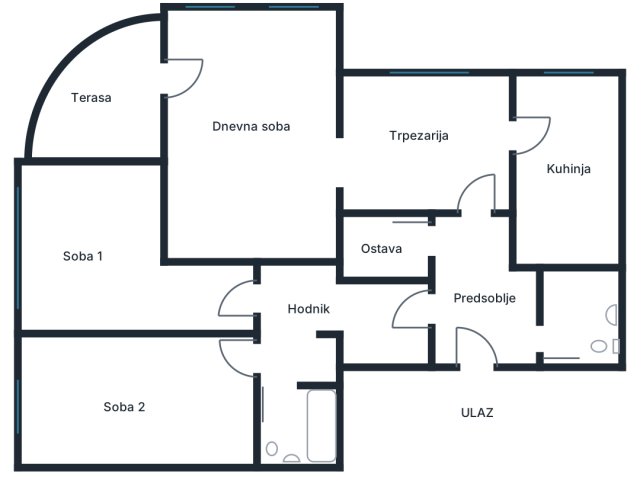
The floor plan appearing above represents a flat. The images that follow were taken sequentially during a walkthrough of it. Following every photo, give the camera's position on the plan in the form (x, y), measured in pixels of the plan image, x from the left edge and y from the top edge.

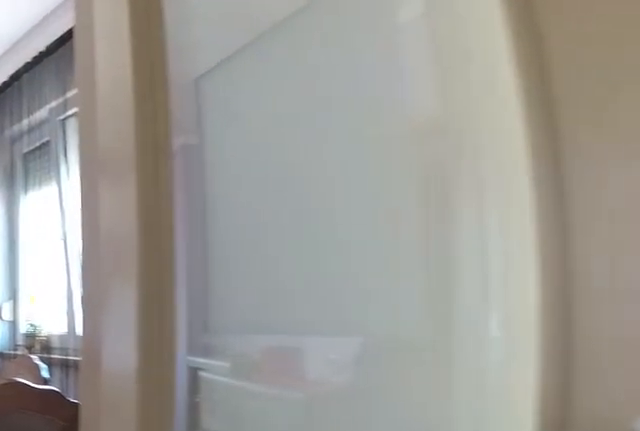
(558, 157)
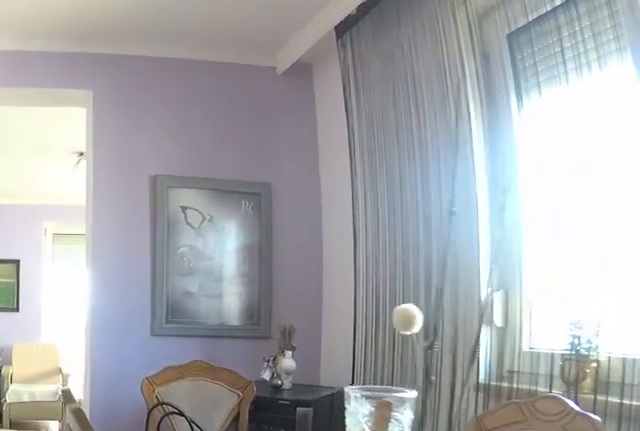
(482, 169)
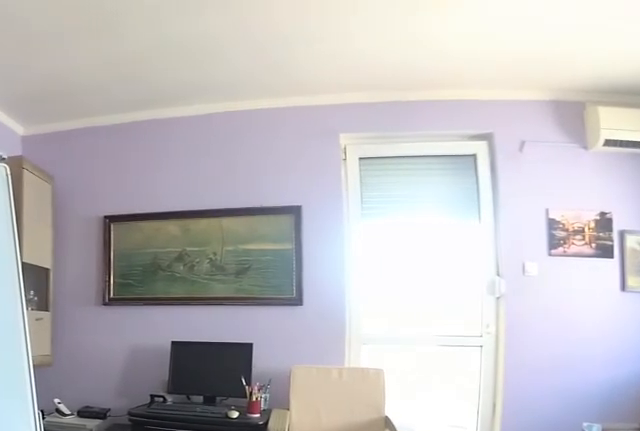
(353, 174)
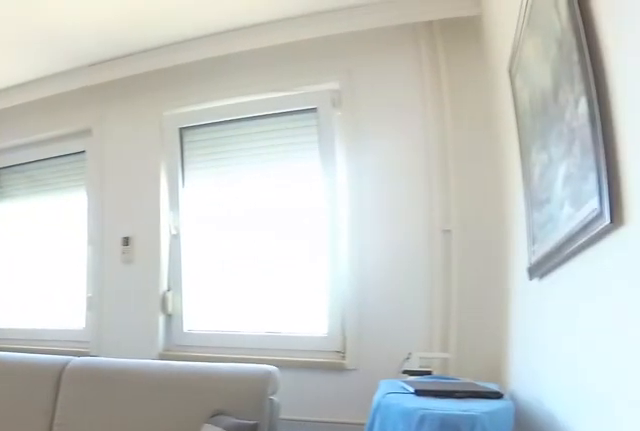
(335, 174)
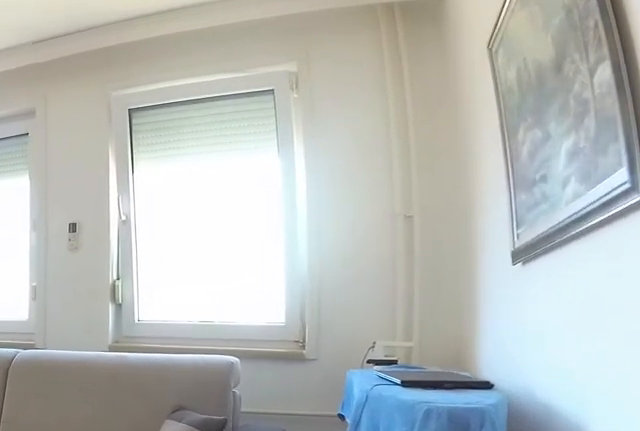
(326, 163)
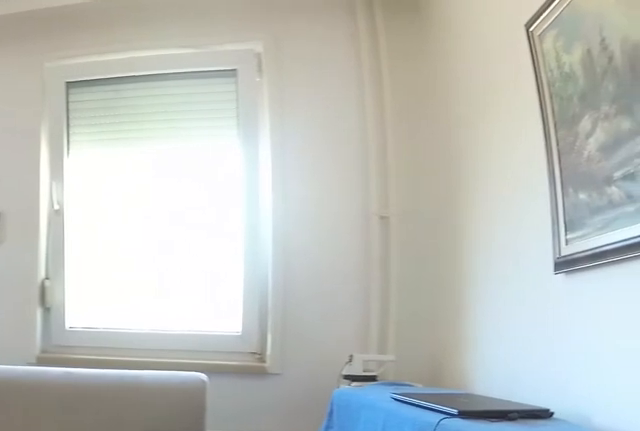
(319, 155)
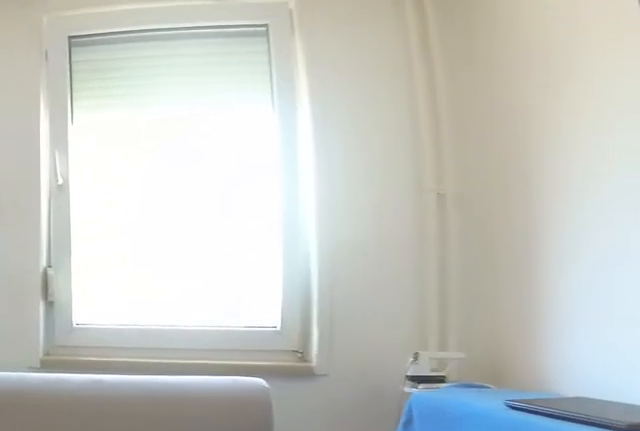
(314, 150)
